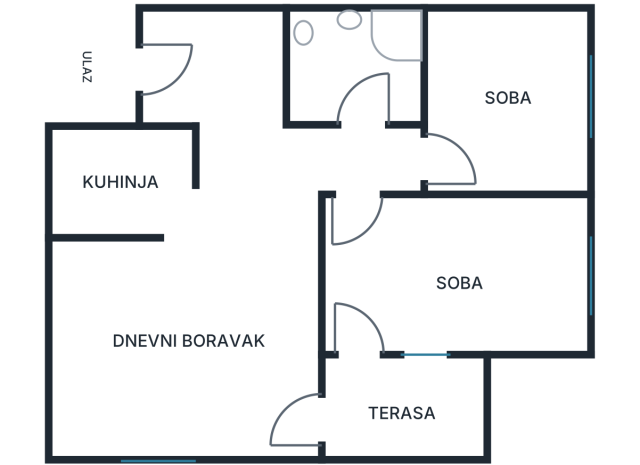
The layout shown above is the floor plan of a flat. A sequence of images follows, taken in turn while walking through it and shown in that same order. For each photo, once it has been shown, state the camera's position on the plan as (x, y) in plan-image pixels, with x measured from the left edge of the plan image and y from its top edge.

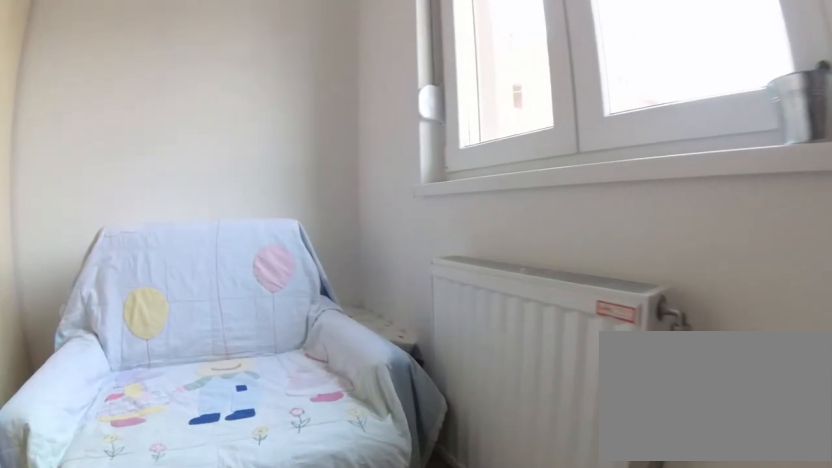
(516, 137)
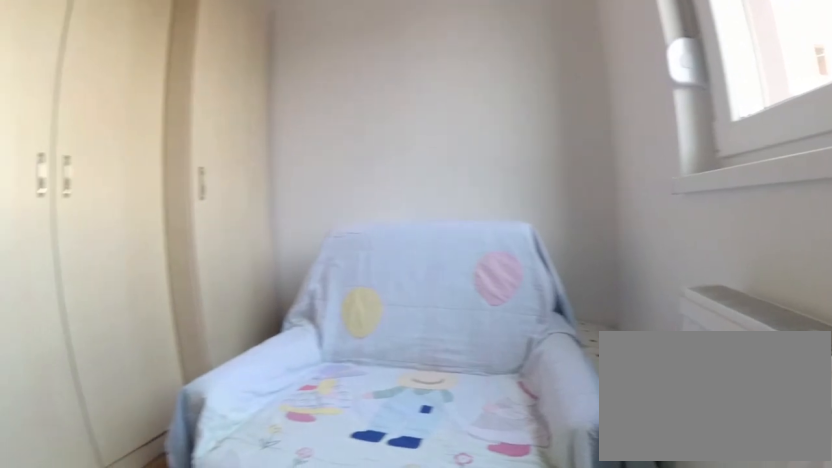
(554, 133)
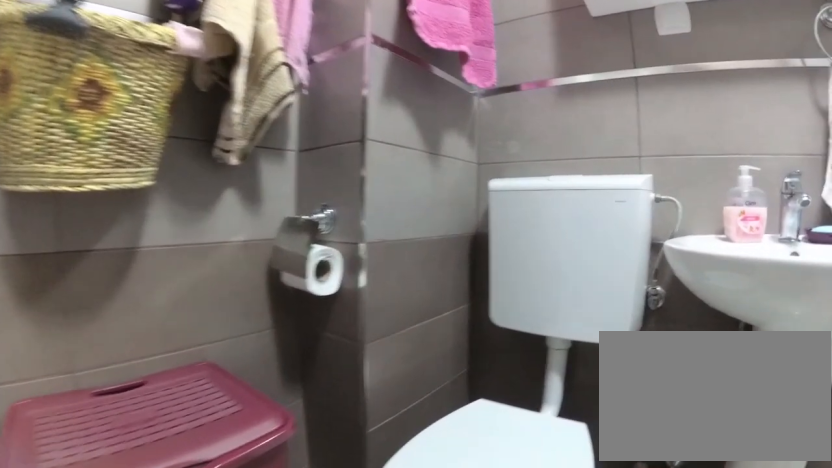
(339, 88)
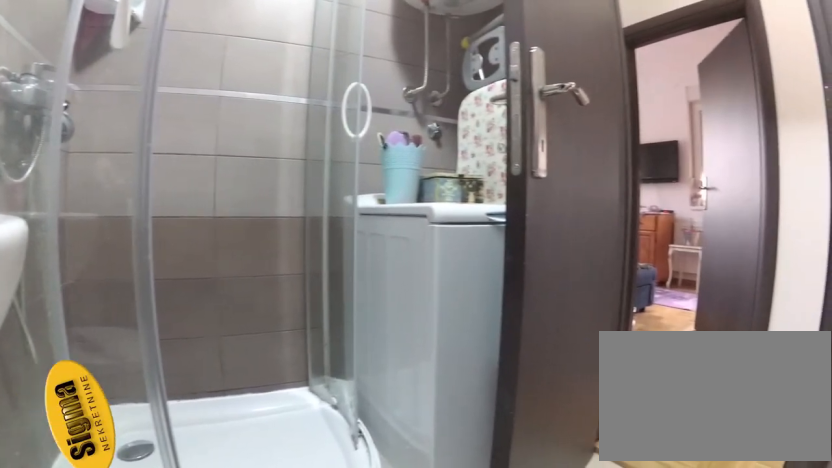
(323, 52)
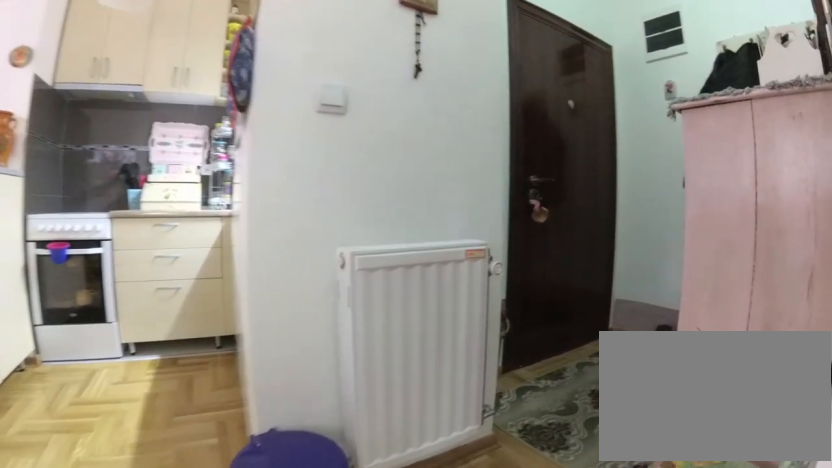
(275, 149)
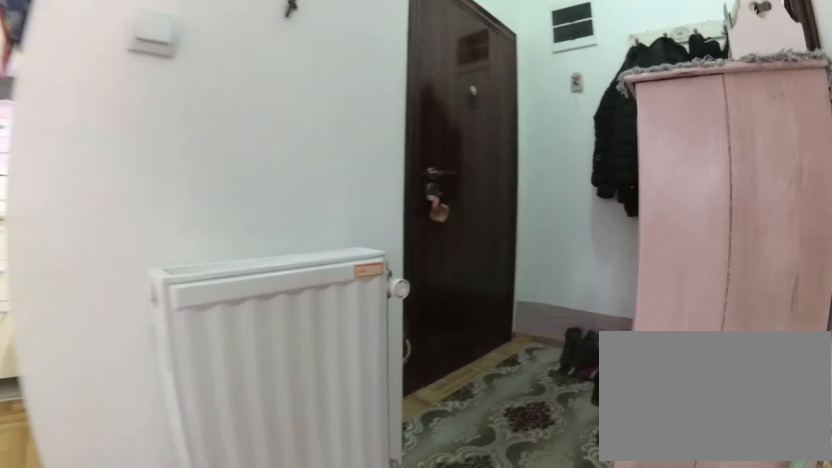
(268, 143)
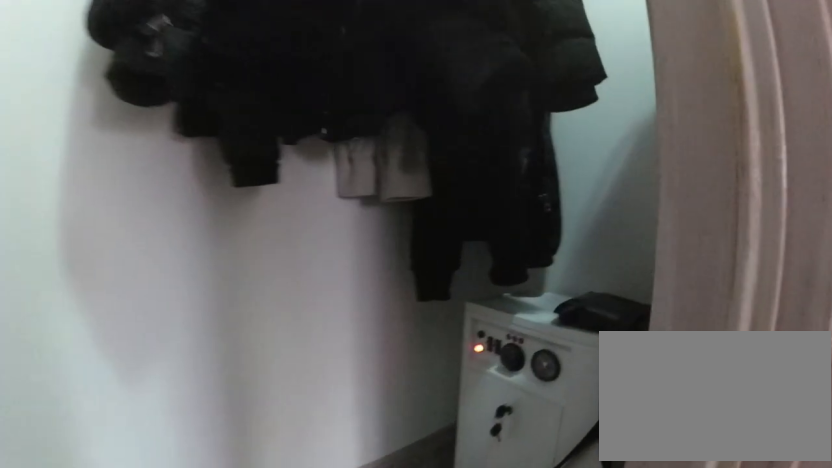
(248, 81)
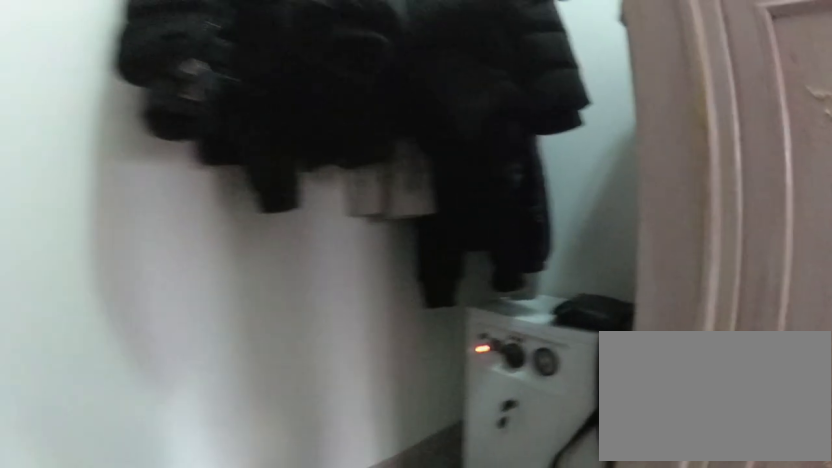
(246, 82)
